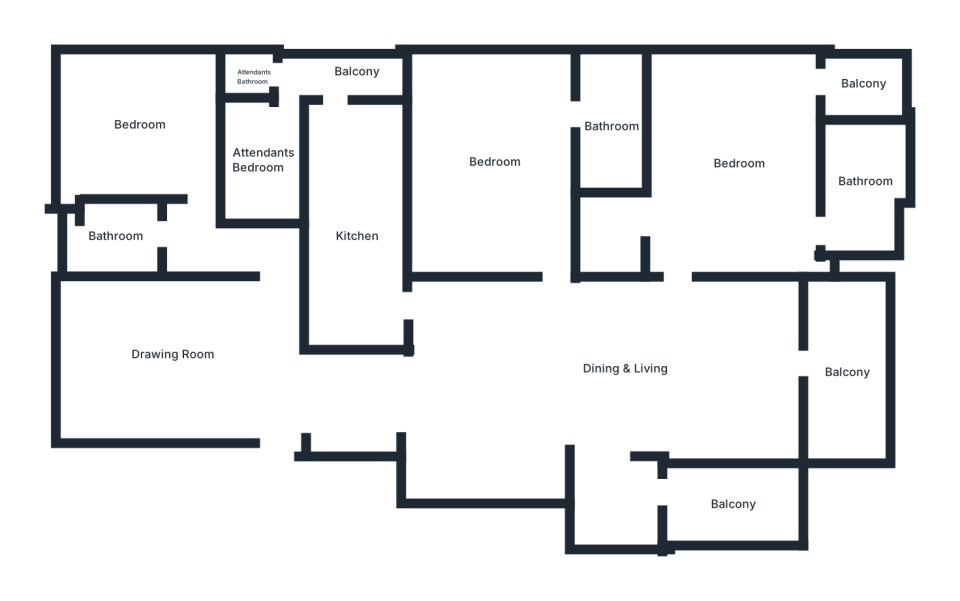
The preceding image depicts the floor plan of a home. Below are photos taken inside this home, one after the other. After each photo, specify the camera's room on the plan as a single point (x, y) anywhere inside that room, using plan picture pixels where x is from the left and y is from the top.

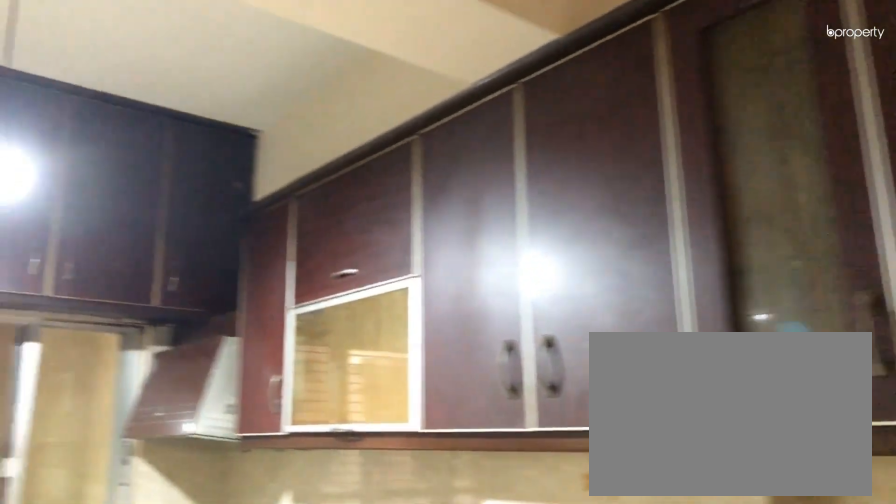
(357, 235)
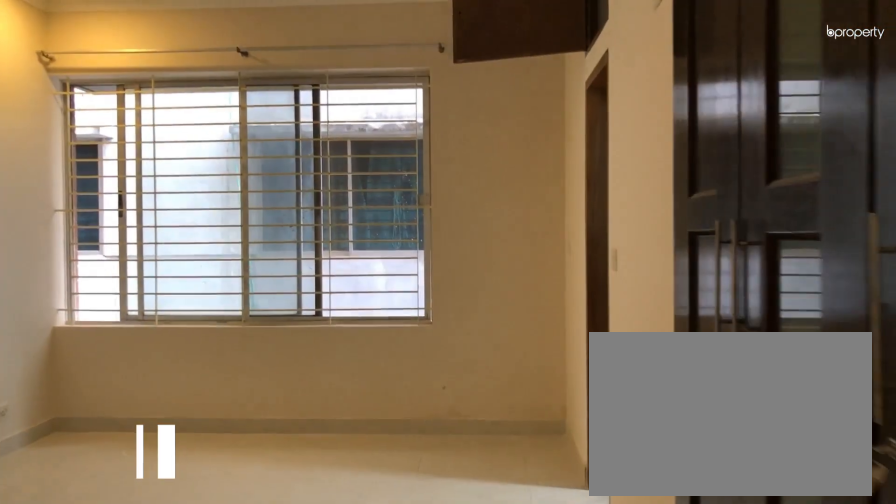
(536, 234)
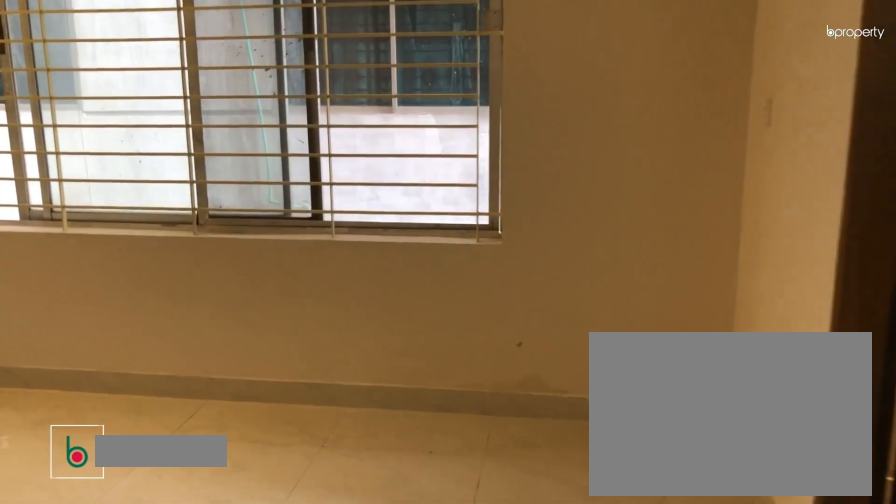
(495, 163)
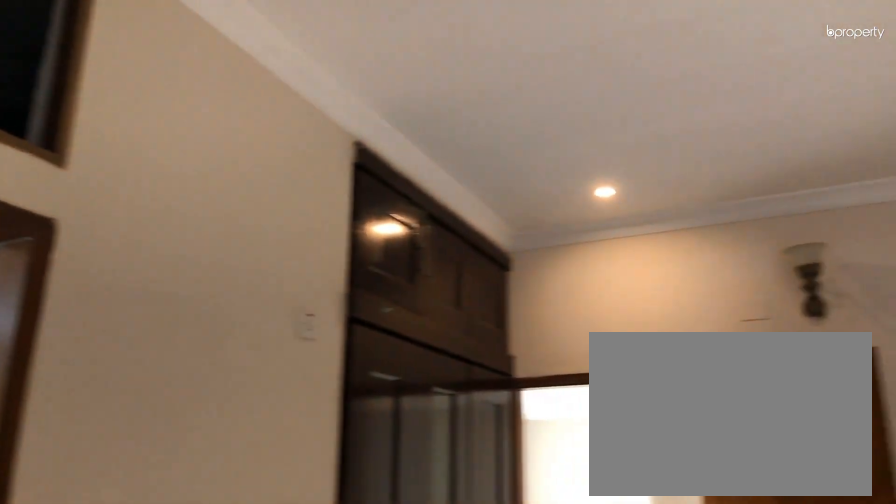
(496, 162)
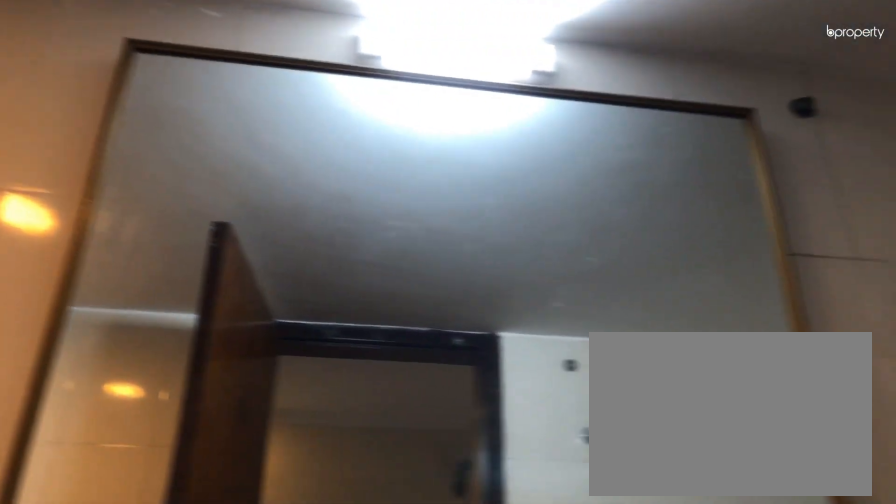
(610, 126)
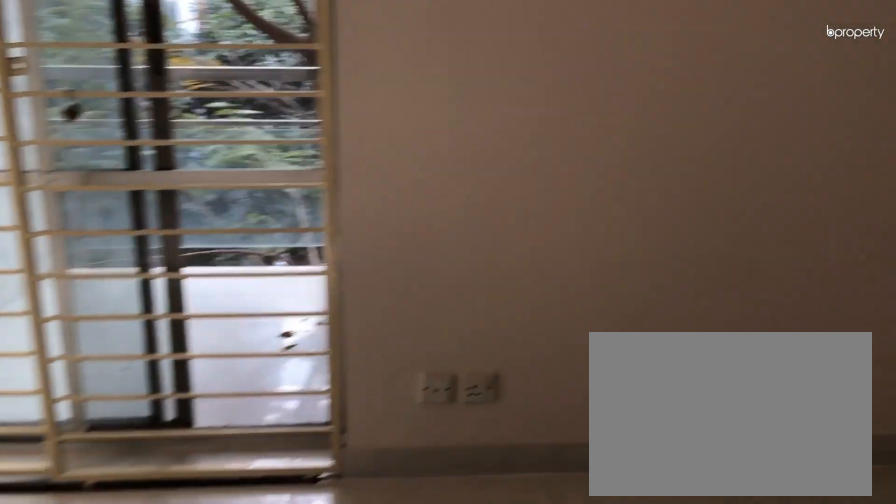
(741, 165)
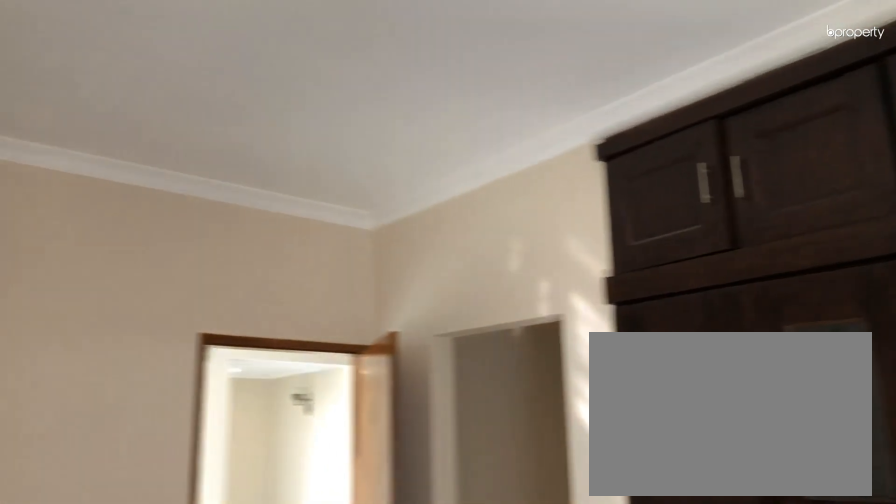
(741, 165)
